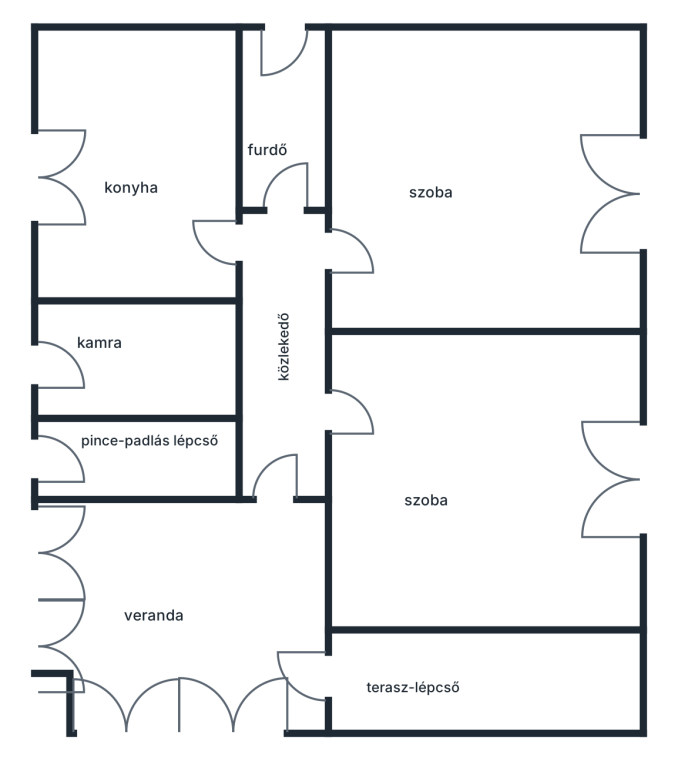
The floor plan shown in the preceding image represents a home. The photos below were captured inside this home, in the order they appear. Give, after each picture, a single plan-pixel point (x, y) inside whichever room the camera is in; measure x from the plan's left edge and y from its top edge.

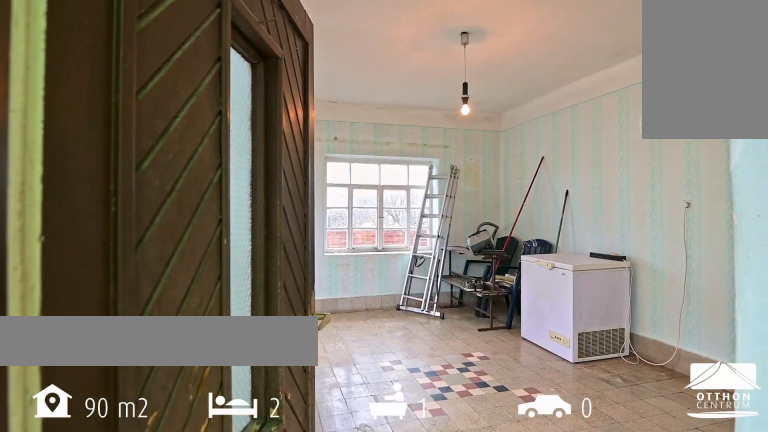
(234, 605)
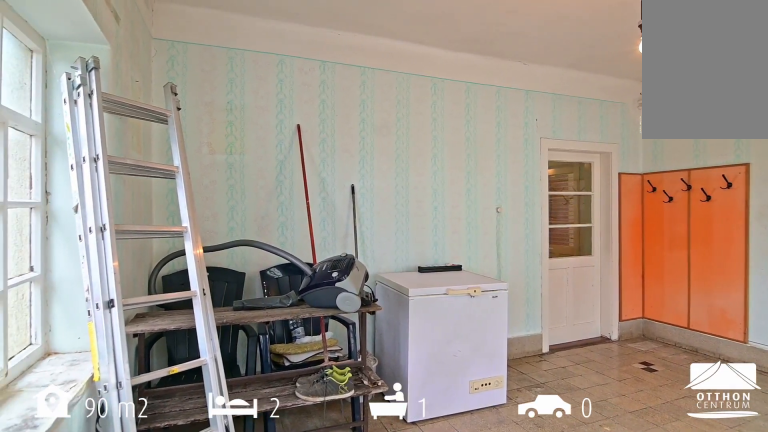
(233, 604)
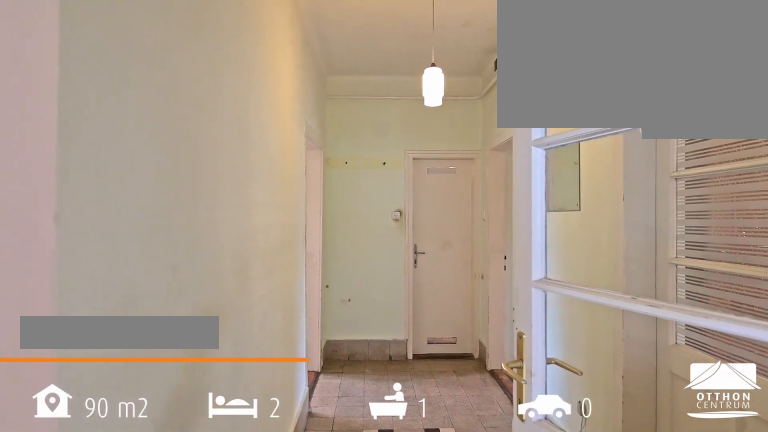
(277, 406)
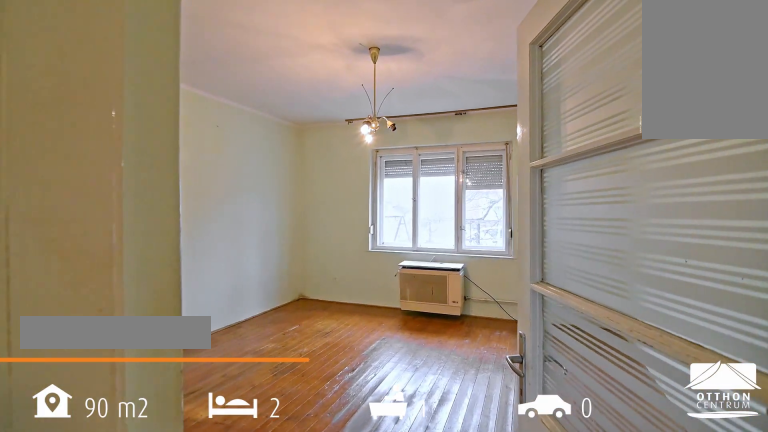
(486, 483)
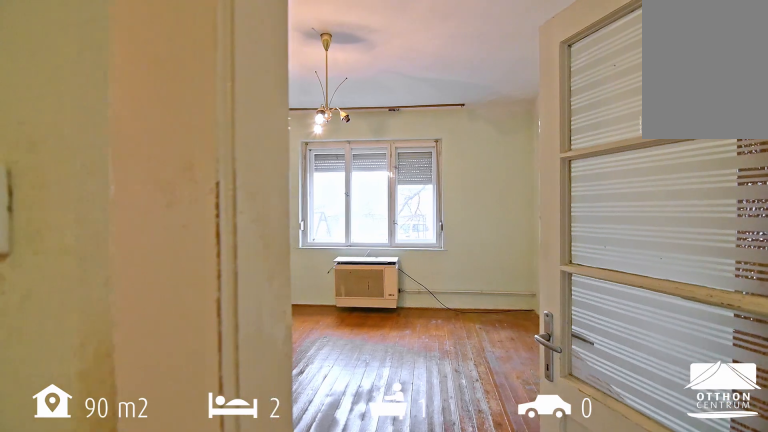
(486, 484)
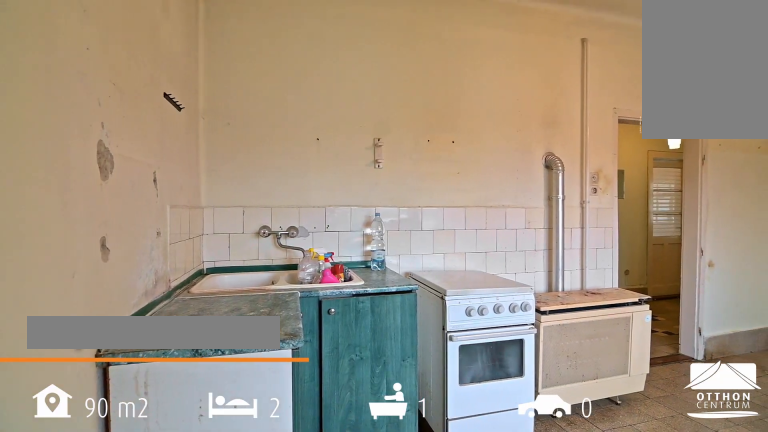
(156, 154)
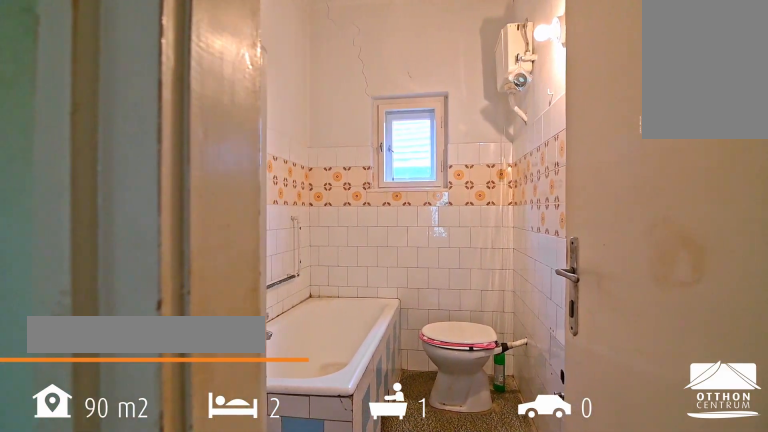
(288, 165)
